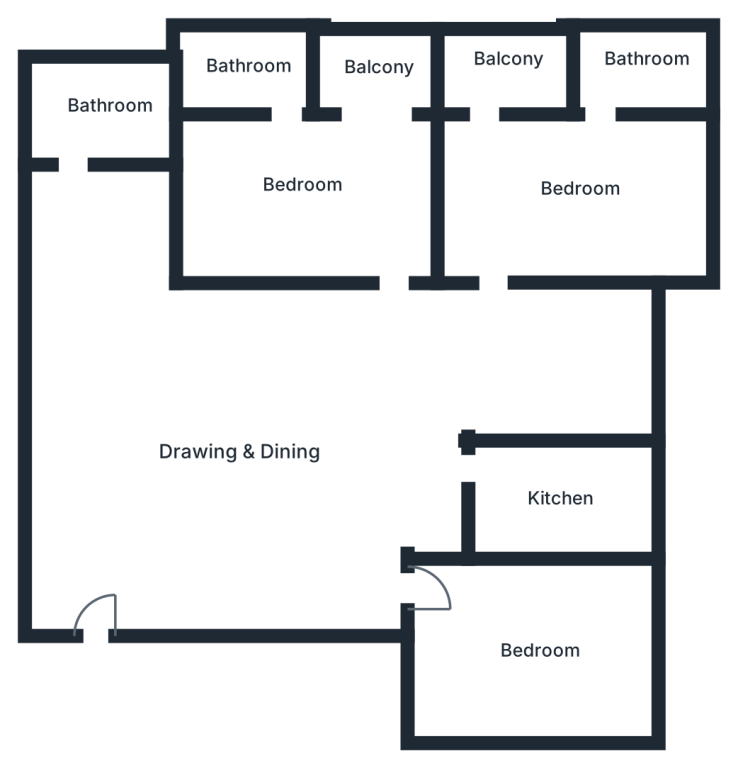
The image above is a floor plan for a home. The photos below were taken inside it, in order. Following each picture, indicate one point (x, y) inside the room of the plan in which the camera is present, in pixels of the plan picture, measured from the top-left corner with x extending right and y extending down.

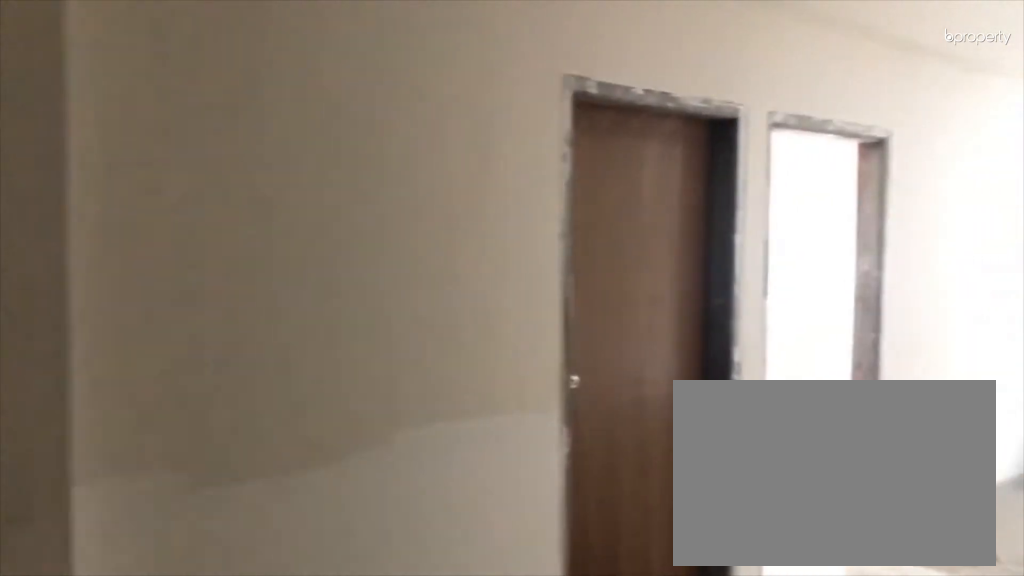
(233, 432)
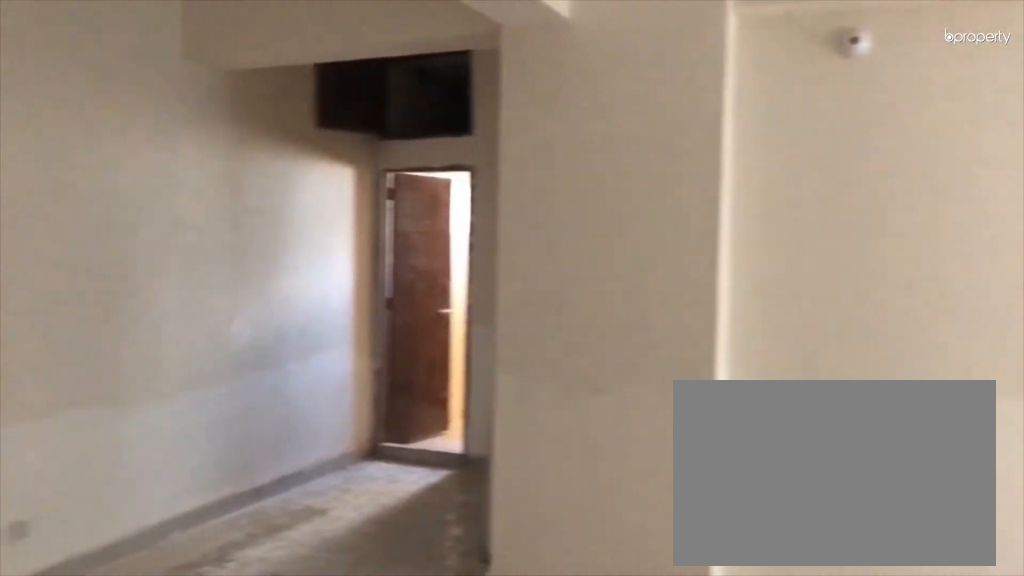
(233, 432)
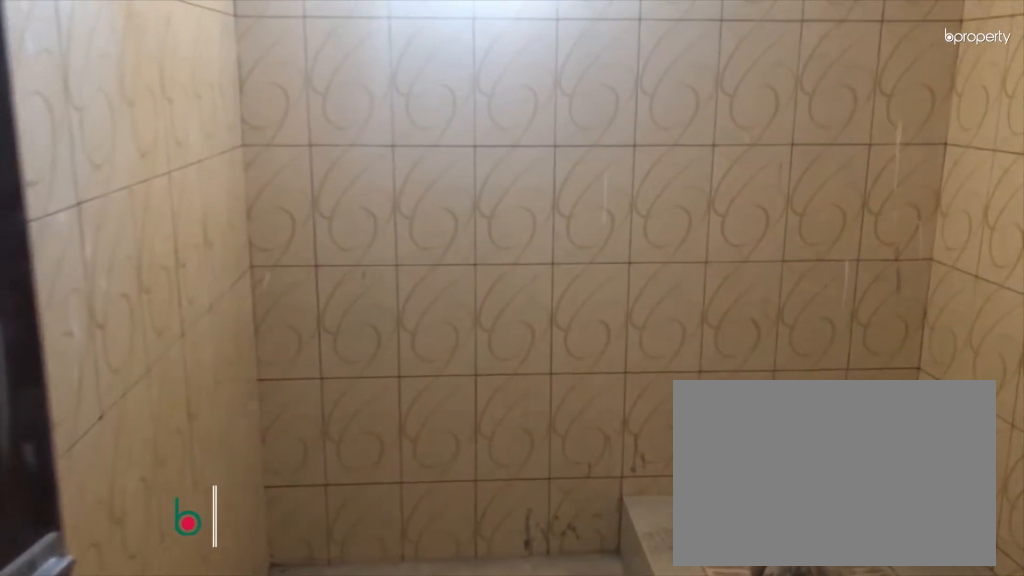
(110, 107)
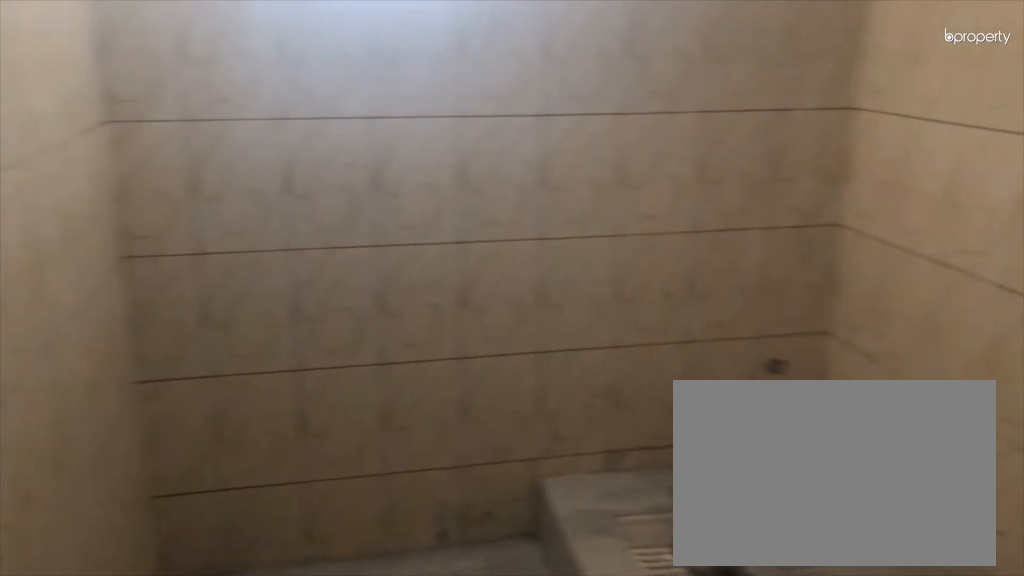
(110, 107)
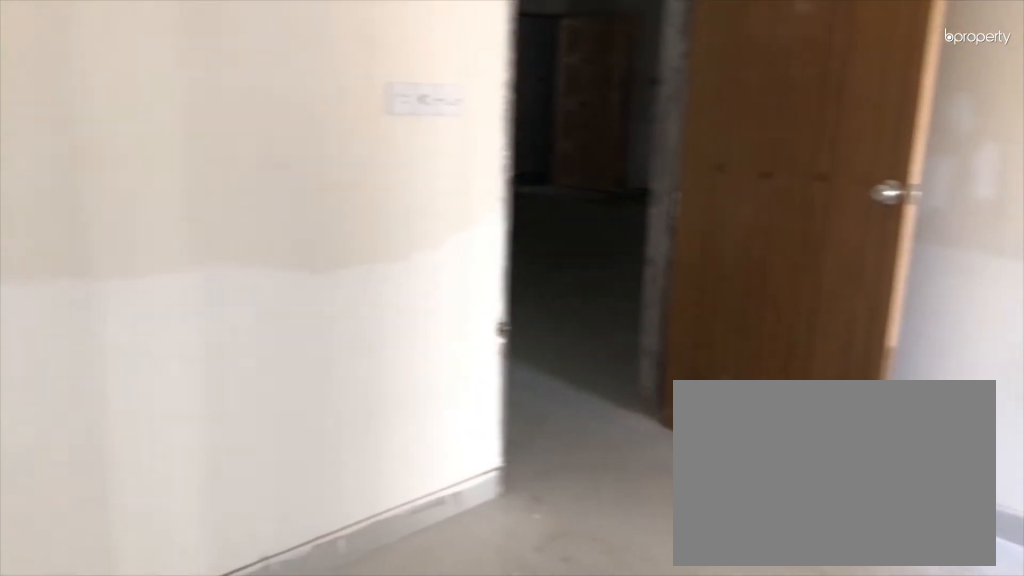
(585, 191)
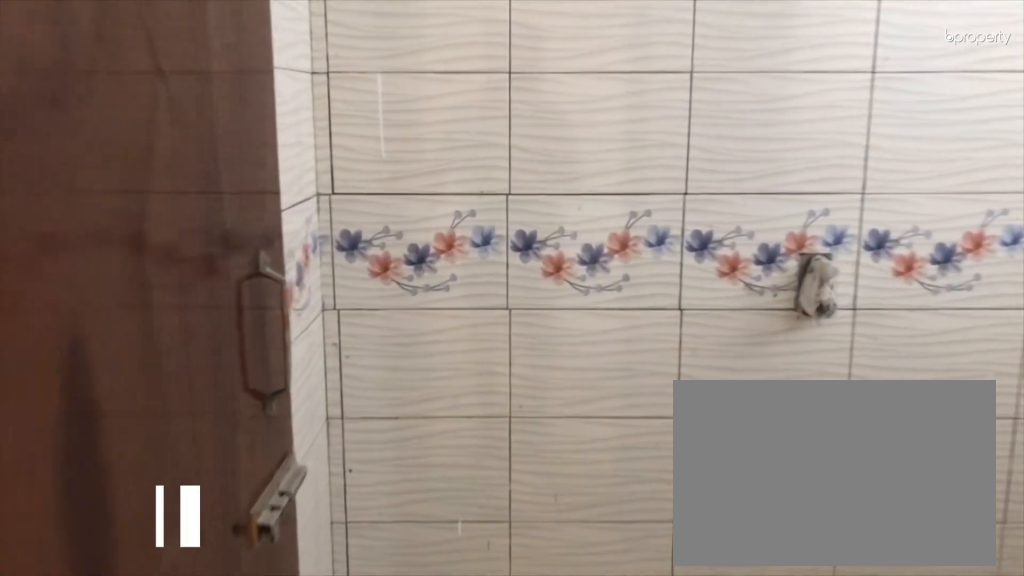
(641, 72)
